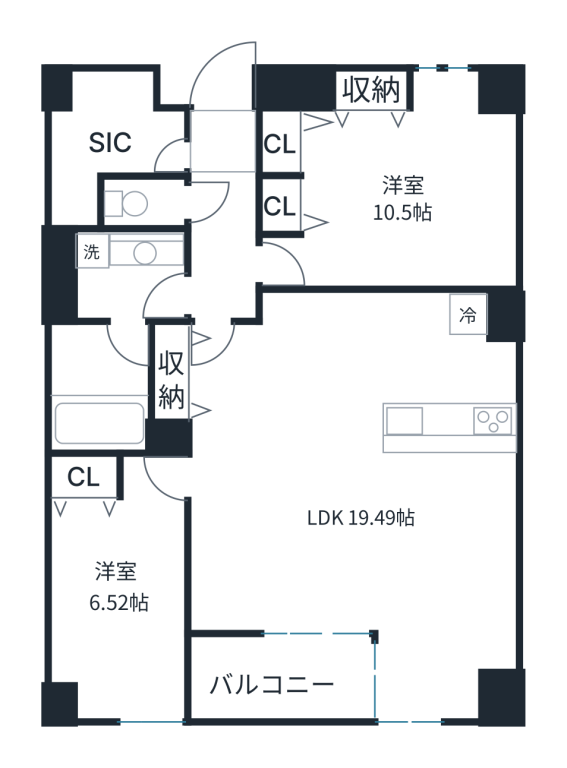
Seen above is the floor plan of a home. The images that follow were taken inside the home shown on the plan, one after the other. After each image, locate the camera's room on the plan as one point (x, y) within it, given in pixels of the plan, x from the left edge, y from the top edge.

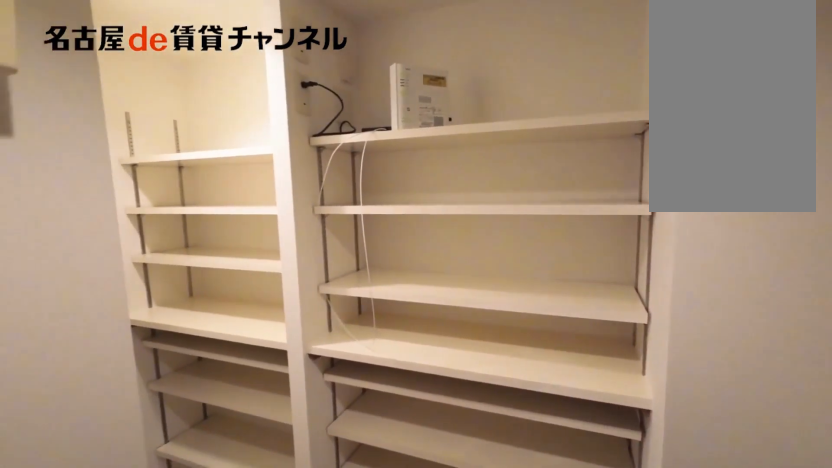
(114, 137)
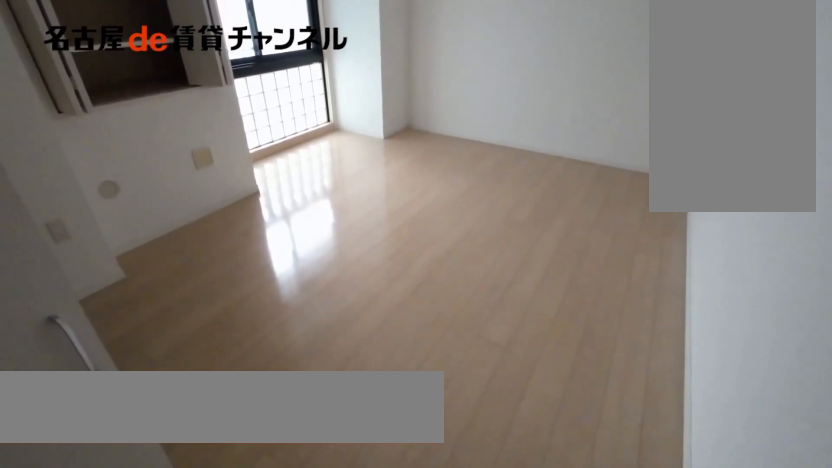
(385, 178)
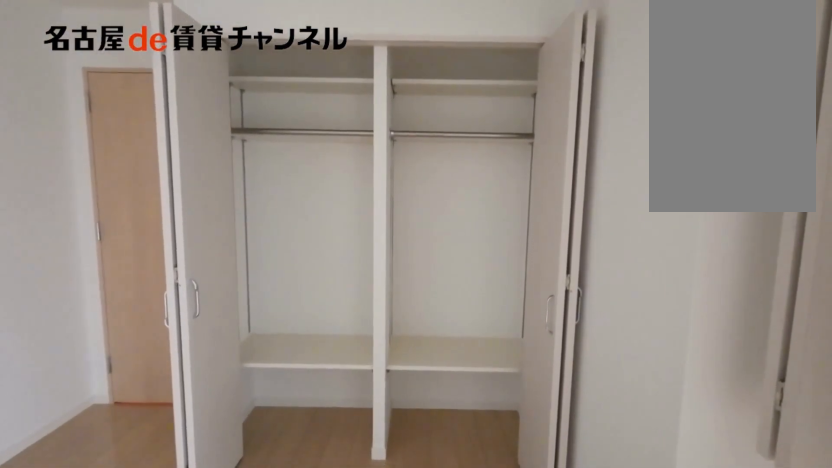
(385, 178)
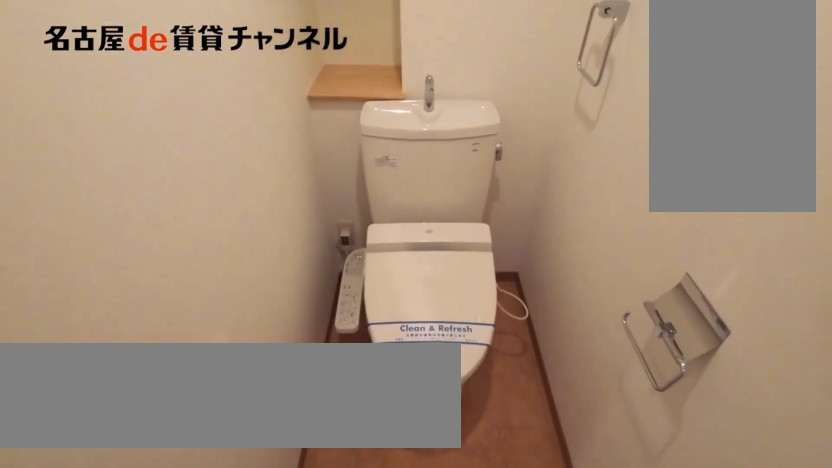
(142, 202)
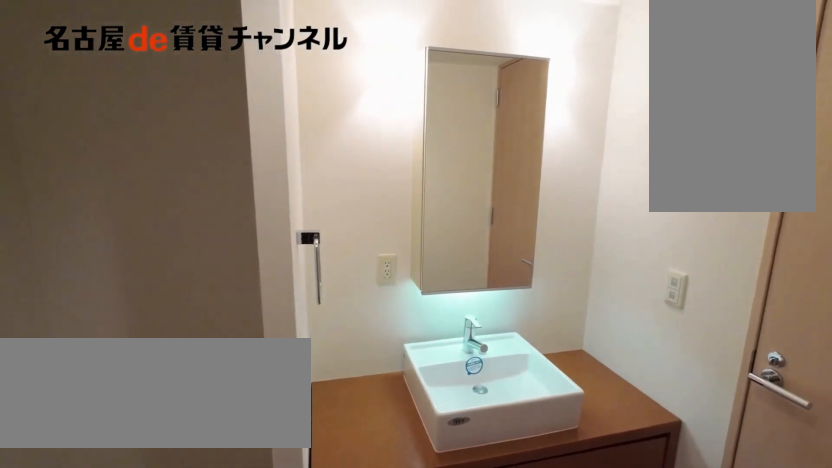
(125, 275)
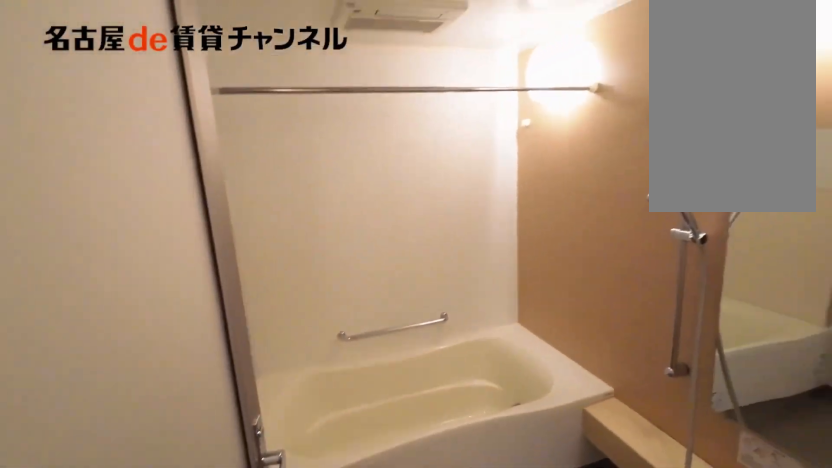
(125, 275)
